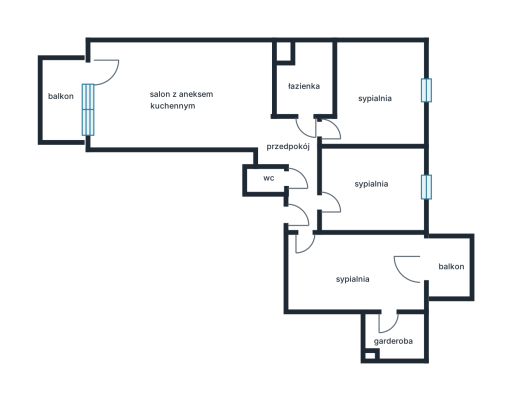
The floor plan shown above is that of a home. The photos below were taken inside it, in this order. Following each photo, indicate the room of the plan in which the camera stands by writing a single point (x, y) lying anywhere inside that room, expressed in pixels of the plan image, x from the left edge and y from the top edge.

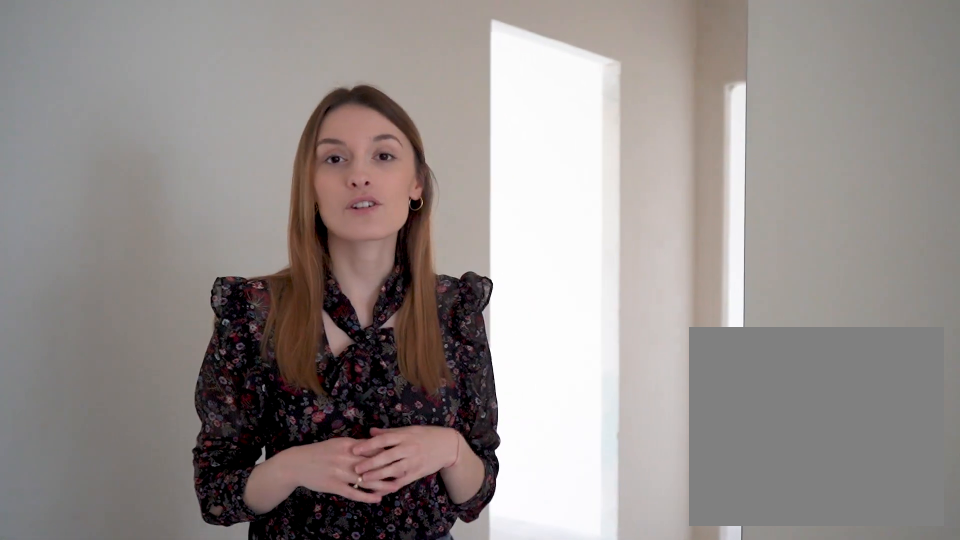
(297, 166)
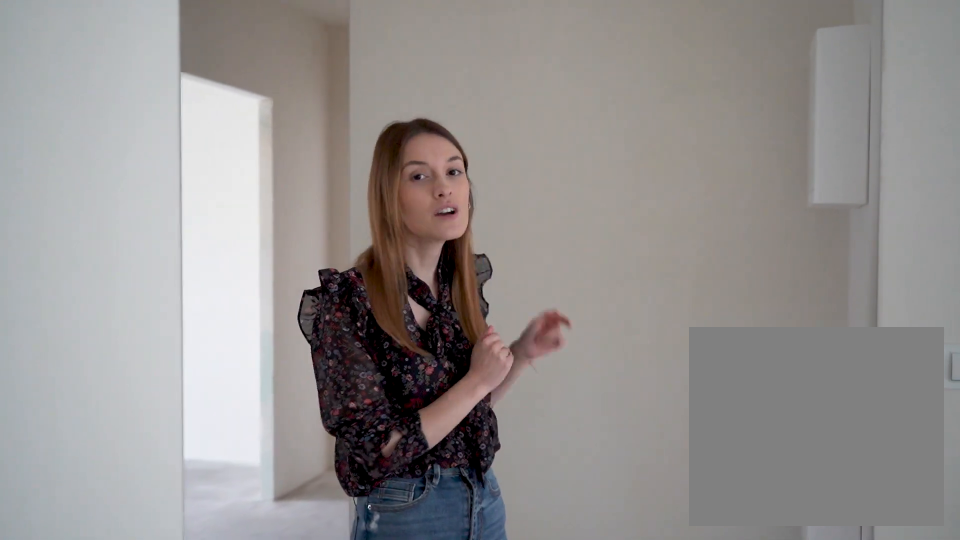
(297, 167)
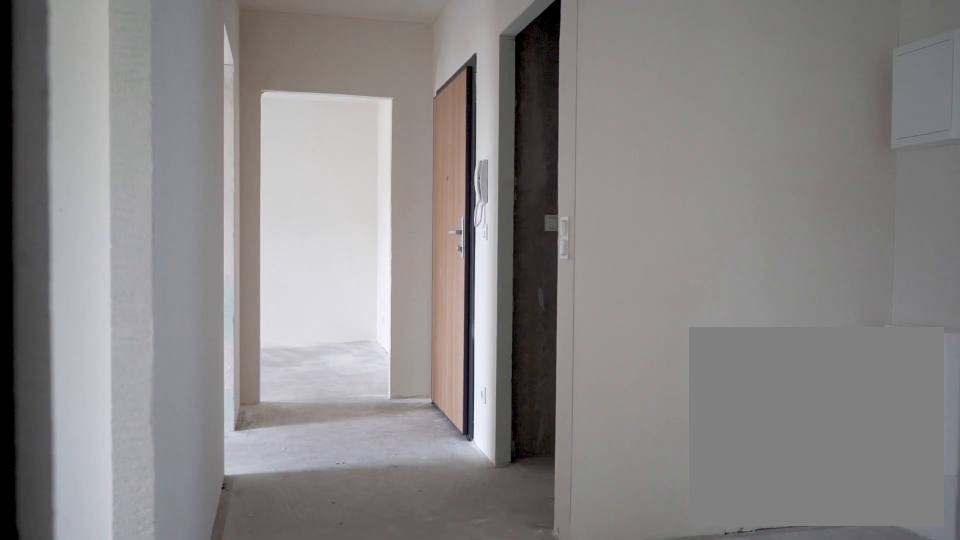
(297, 167)
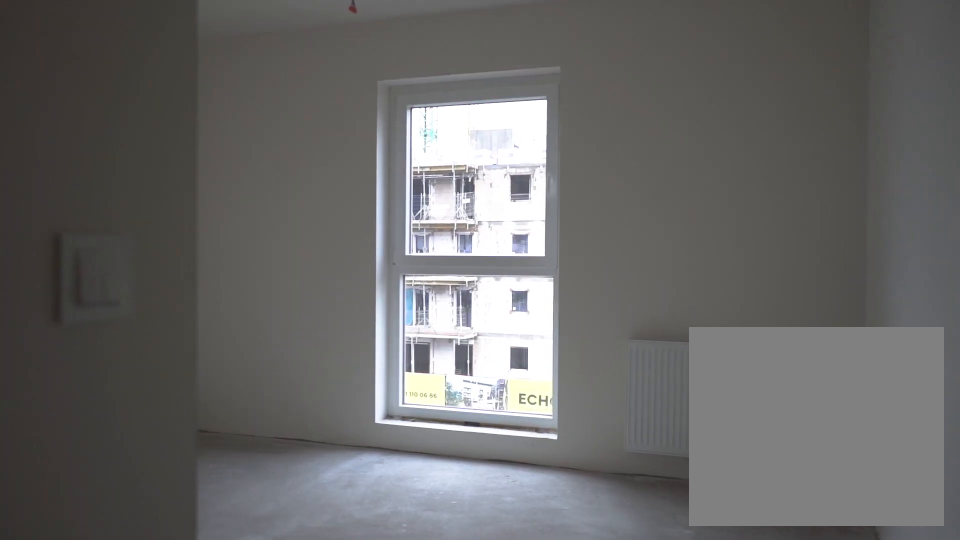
(378, 94)
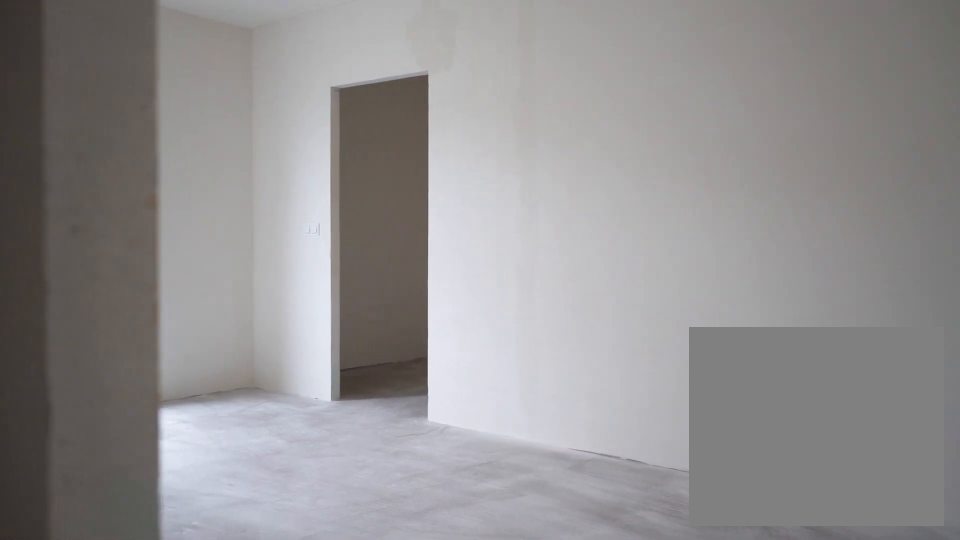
(352, 275)
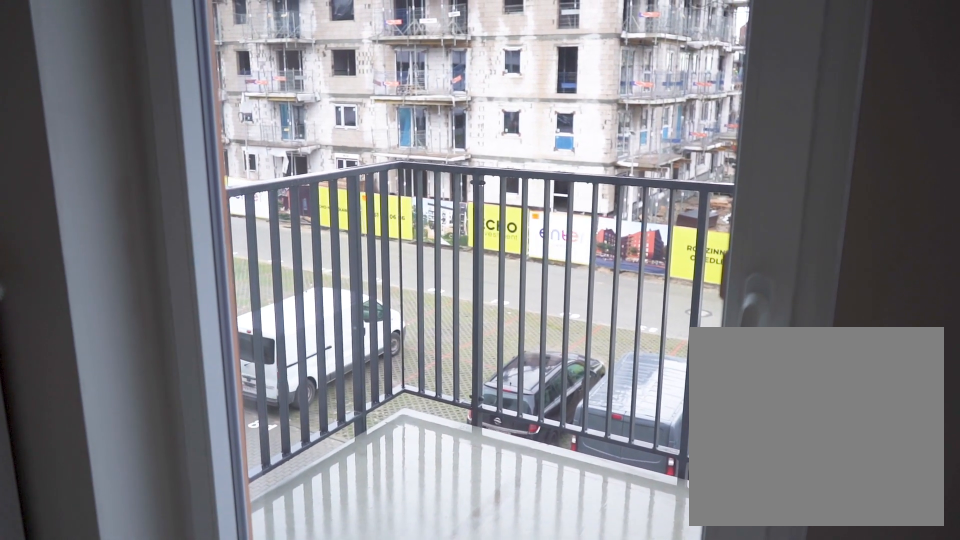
(449, 267)
